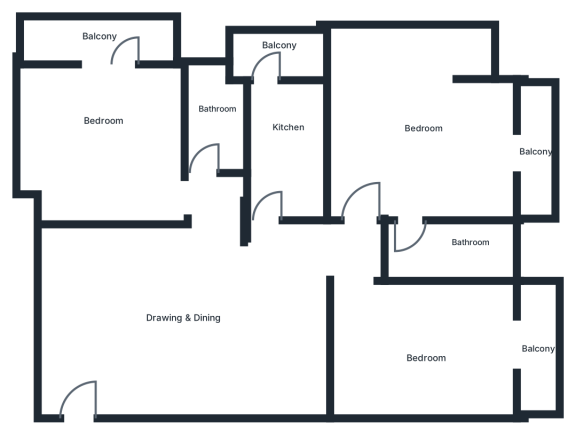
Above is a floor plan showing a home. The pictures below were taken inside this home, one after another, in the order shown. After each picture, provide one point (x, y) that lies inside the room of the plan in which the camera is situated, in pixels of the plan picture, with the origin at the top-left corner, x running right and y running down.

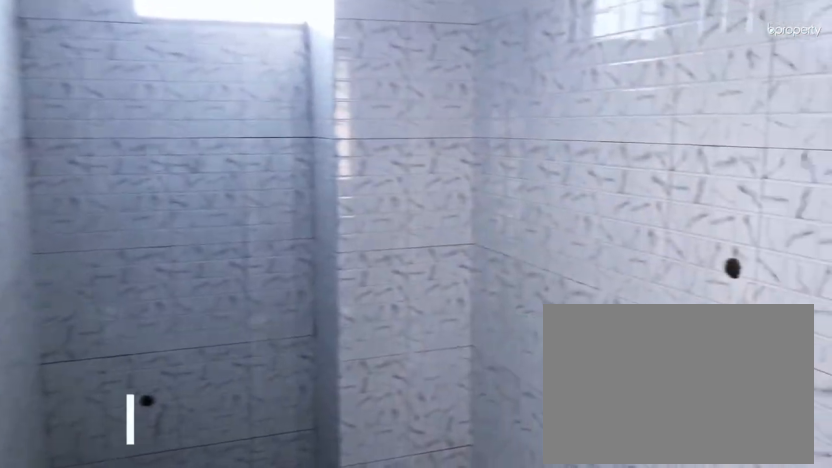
(212, 103)
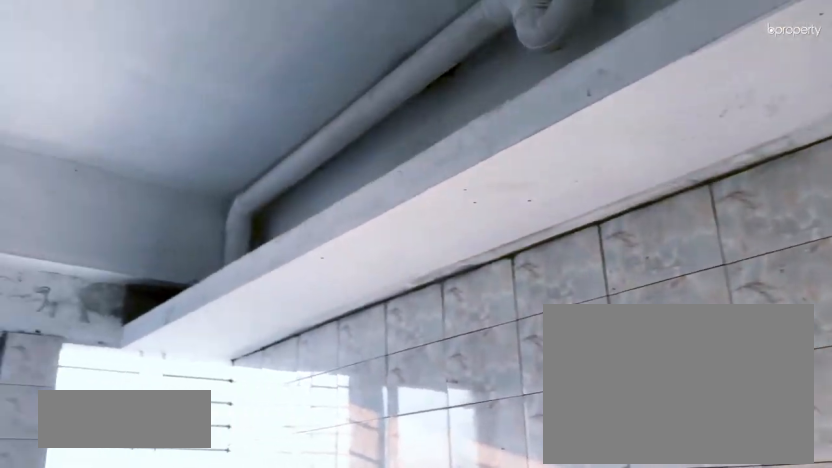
(290, 126)
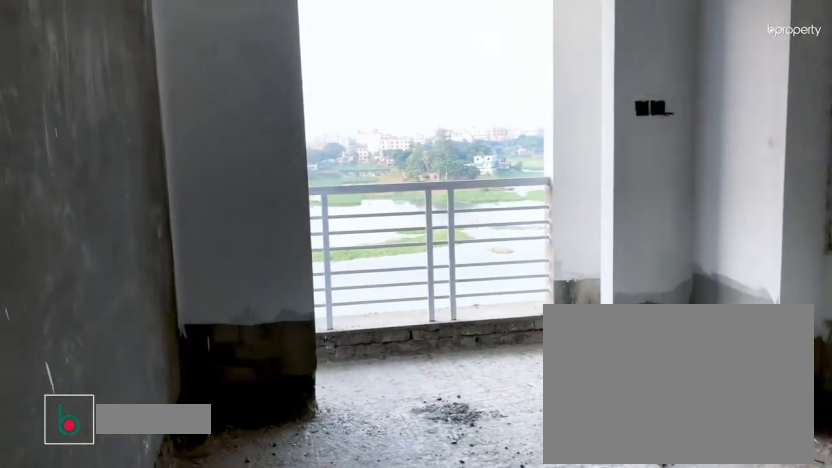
(430, 349)
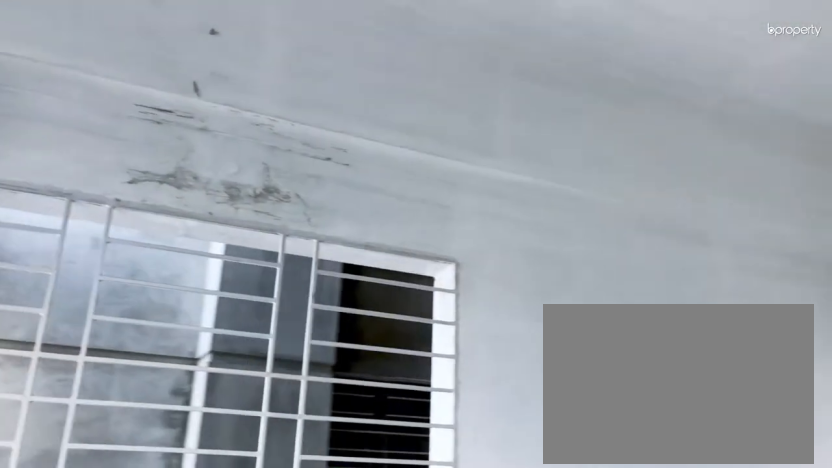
(430, 349)
